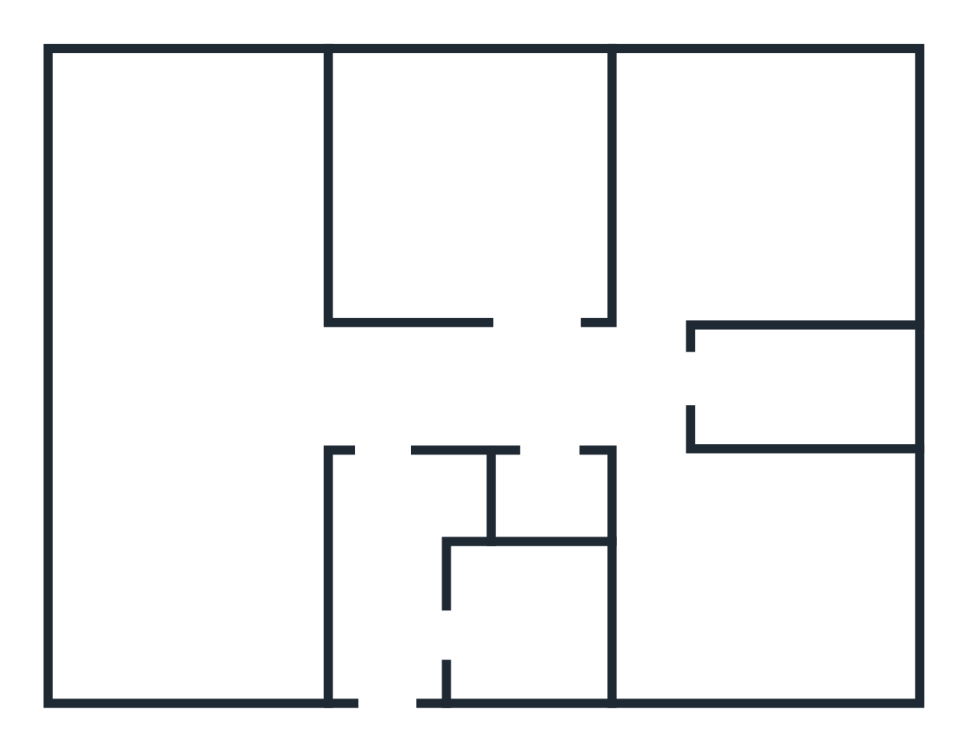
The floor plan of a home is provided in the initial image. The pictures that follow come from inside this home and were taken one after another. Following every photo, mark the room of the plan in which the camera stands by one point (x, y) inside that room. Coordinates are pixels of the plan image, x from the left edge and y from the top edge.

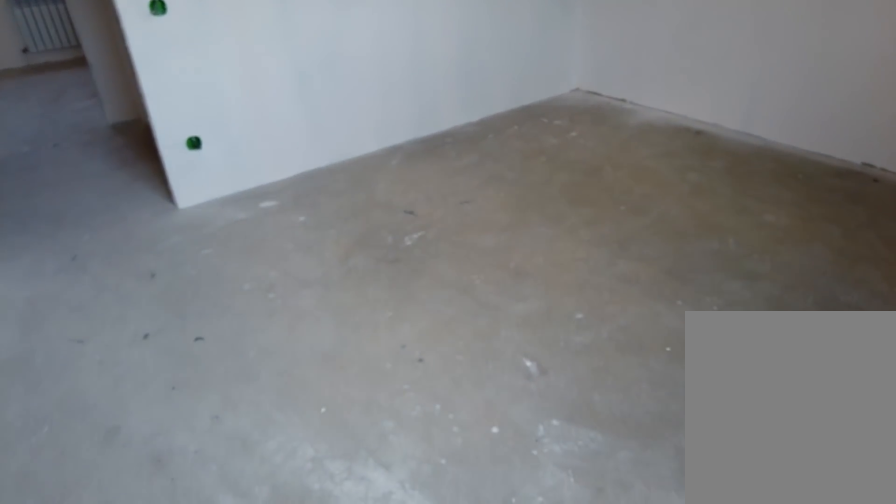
(700, 607)
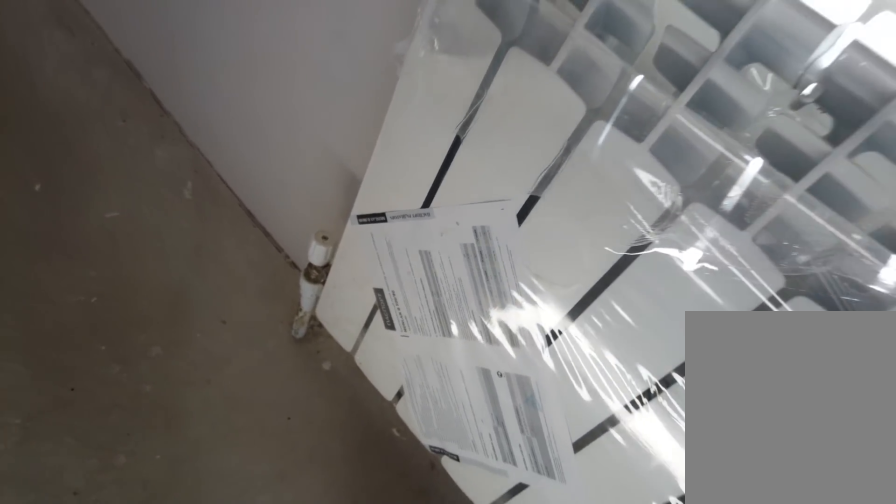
(700, 607)
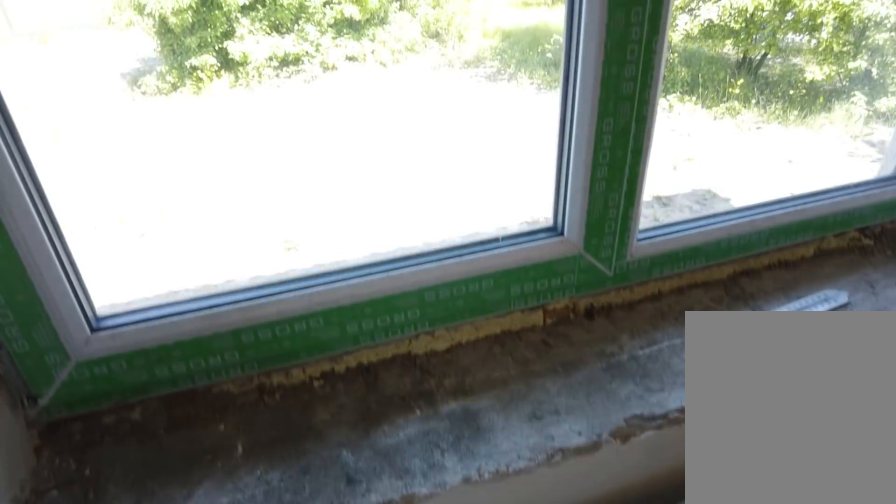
(674, 266)
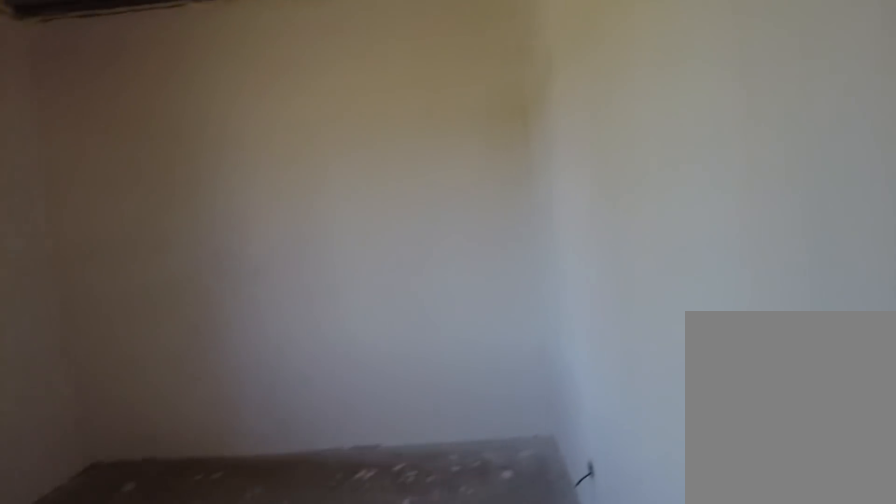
(674, 266)
